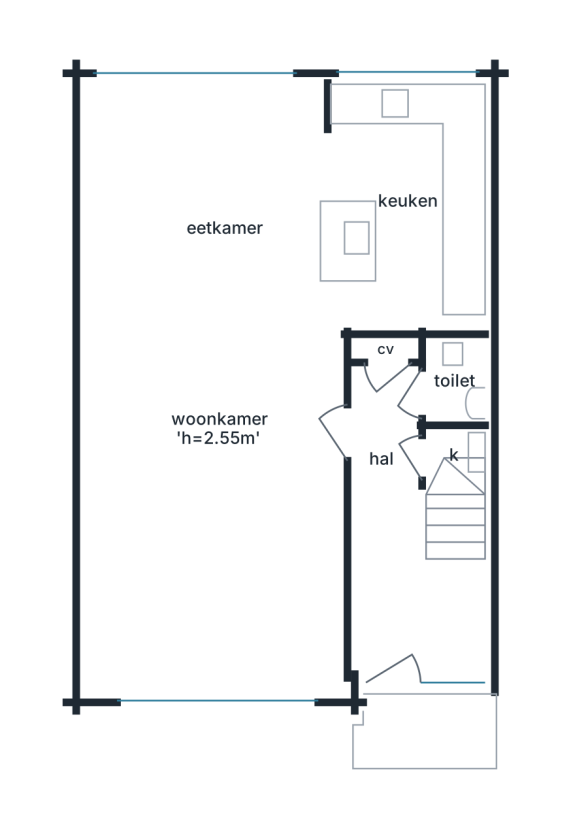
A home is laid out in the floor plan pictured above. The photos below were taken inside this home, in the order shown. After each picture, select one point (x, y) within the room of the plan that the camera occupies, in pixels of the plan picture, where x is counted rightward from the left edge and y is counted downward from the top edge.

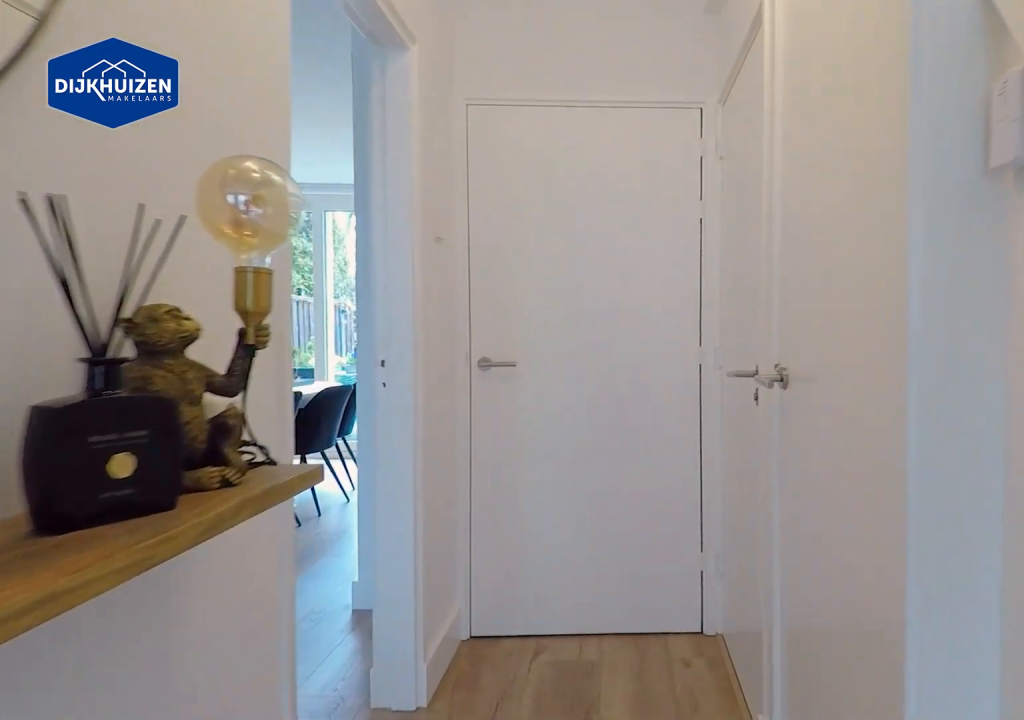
(402, 547)
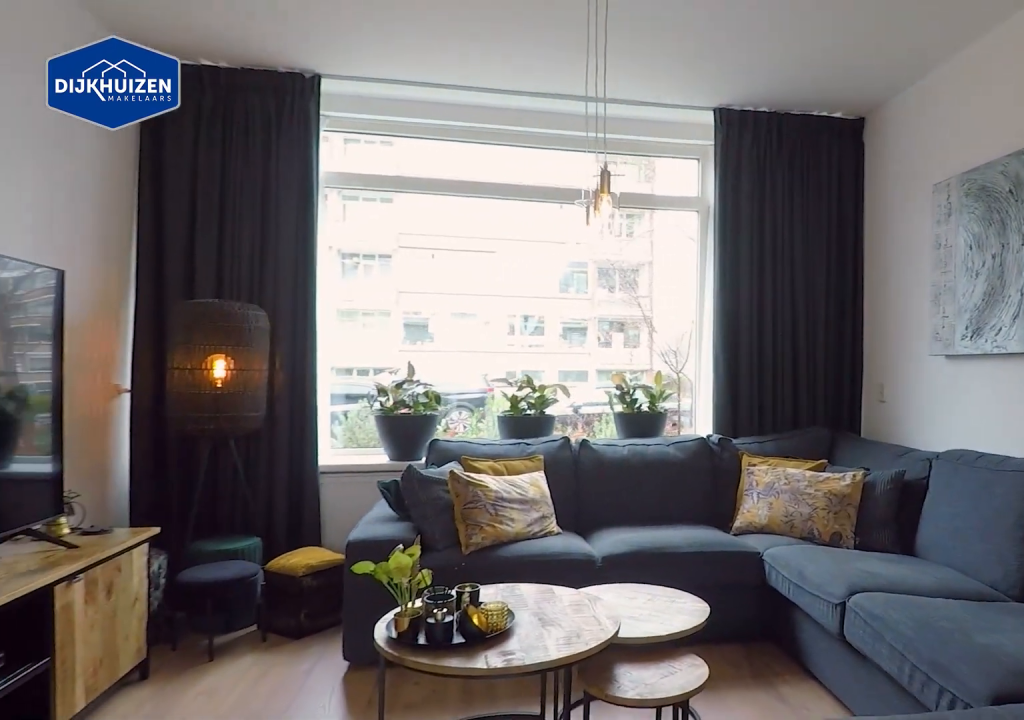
(204, 417)
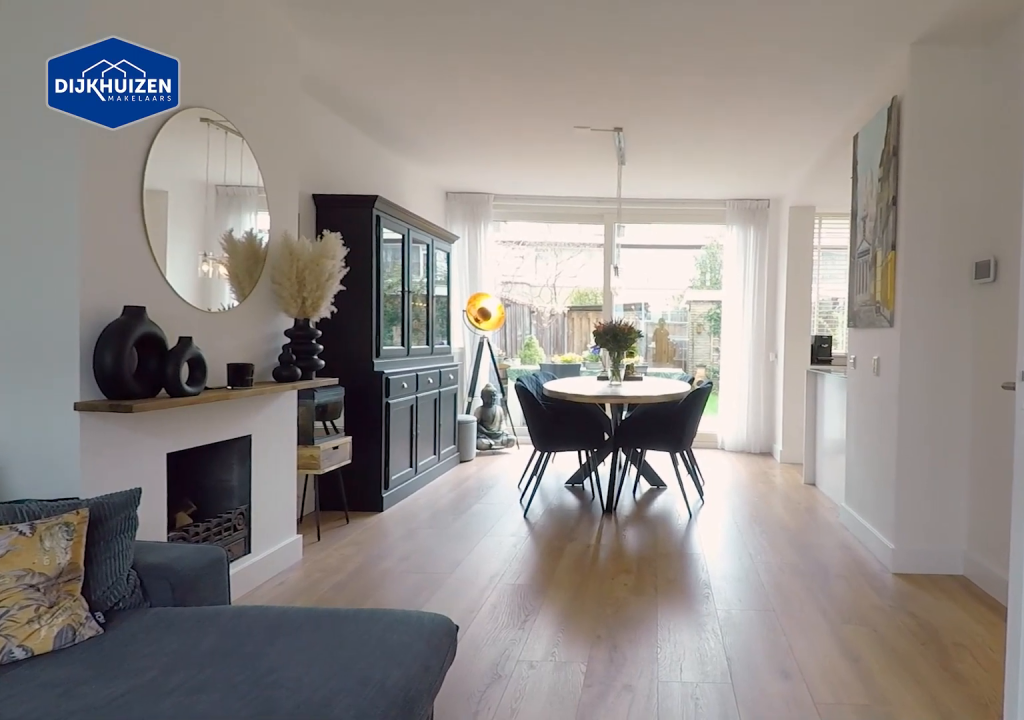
(204, 417)
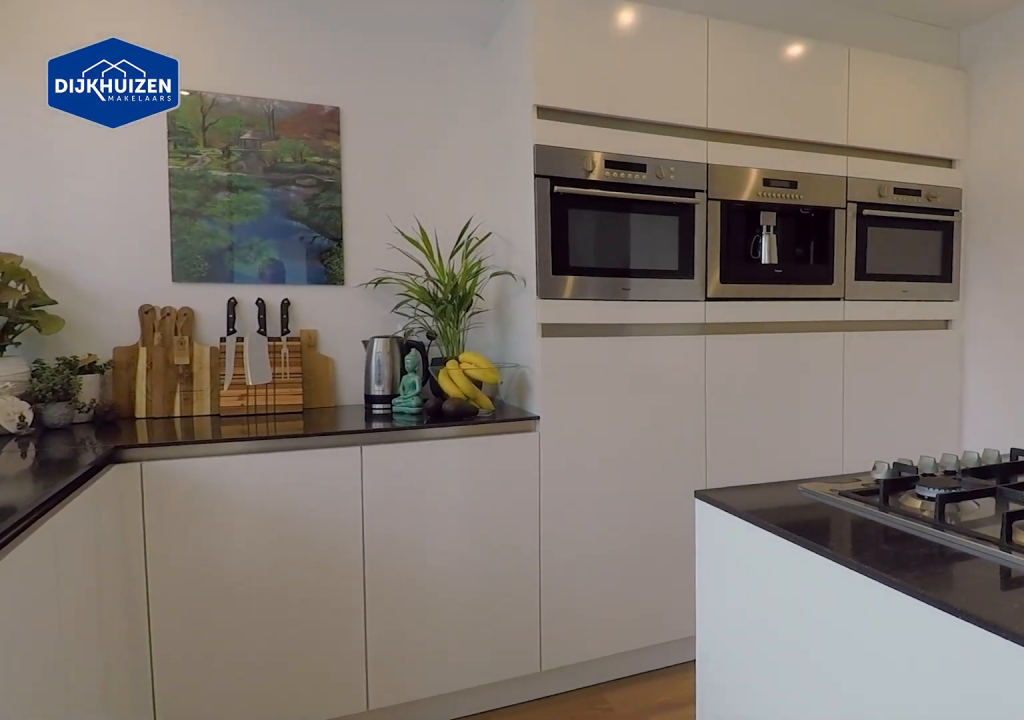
(402, 206)
